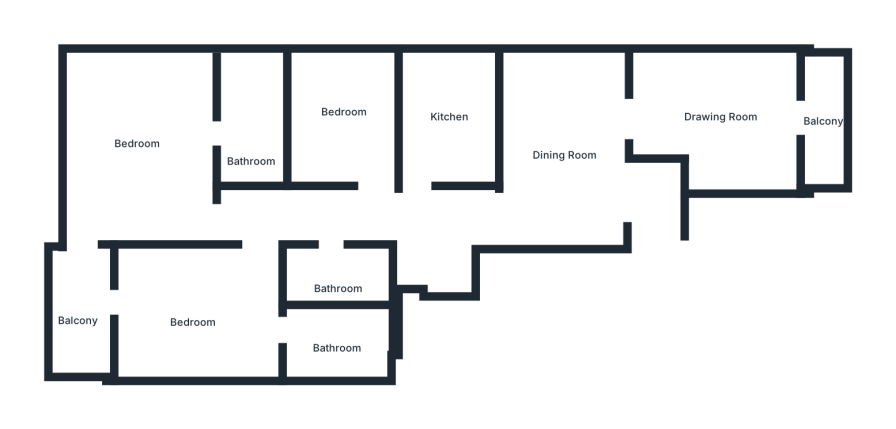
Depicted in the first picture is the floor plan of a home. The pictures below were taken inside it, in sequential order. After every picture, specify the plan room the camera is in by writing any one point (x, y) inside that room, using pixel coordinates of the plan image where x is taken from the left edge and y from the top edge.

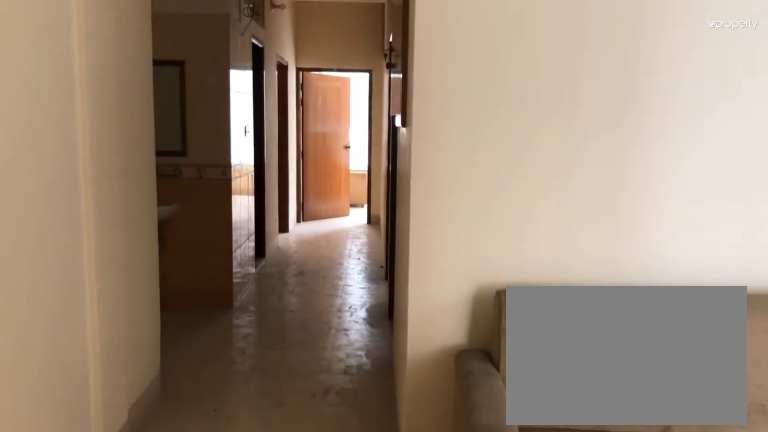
(569, 153)
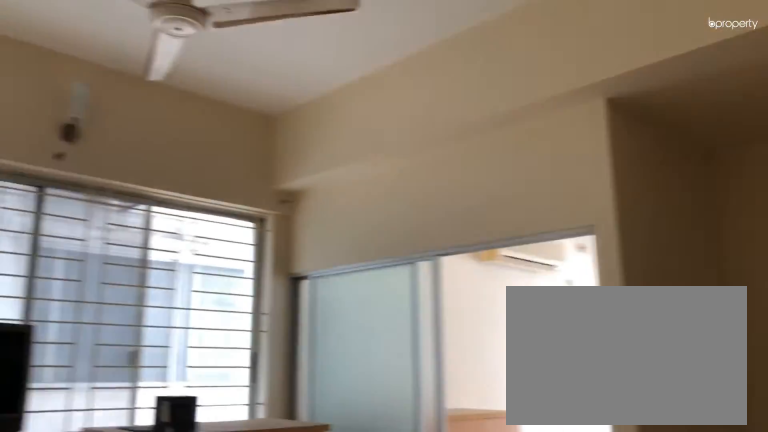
(569, 153)
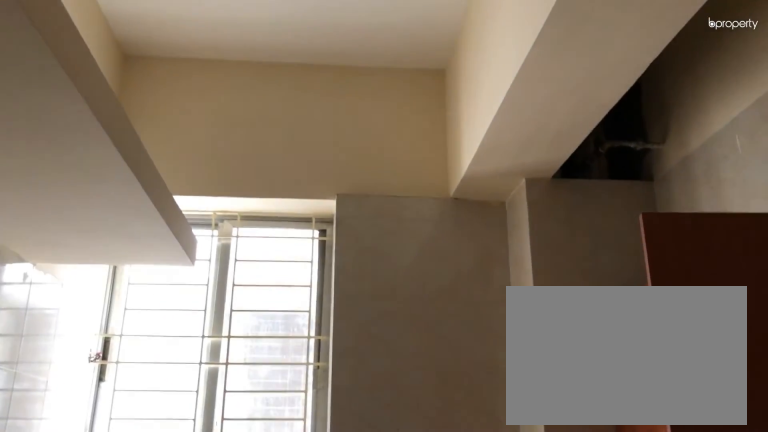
(455, 120)
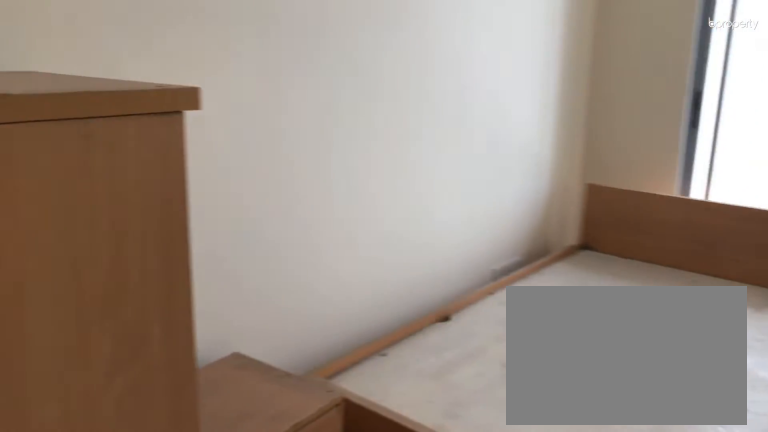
(204, 317)
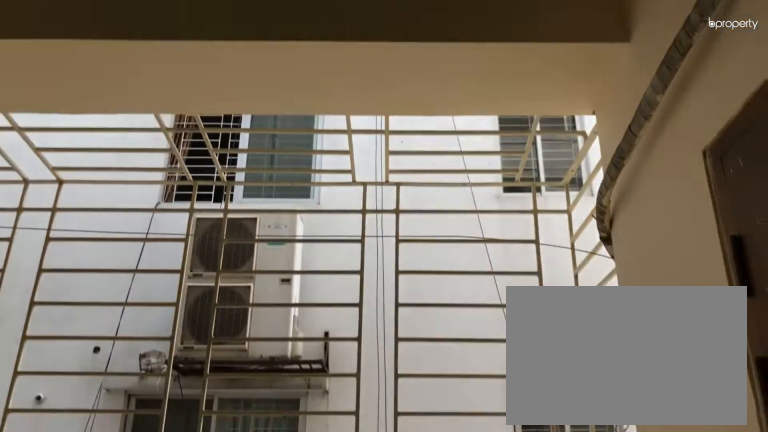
(87, 320)
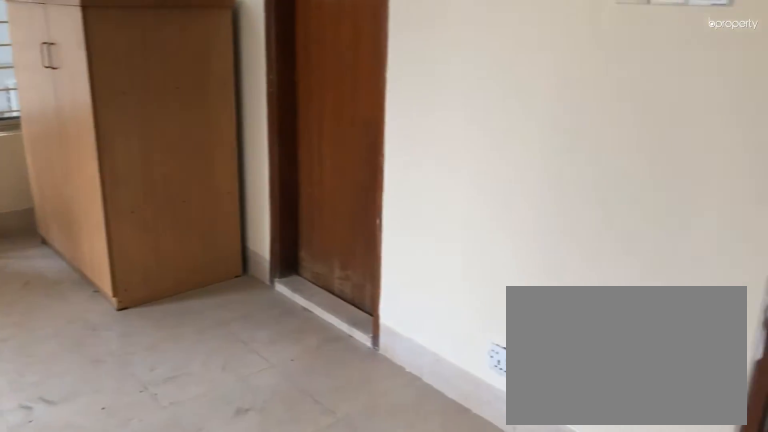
(144, 144)
